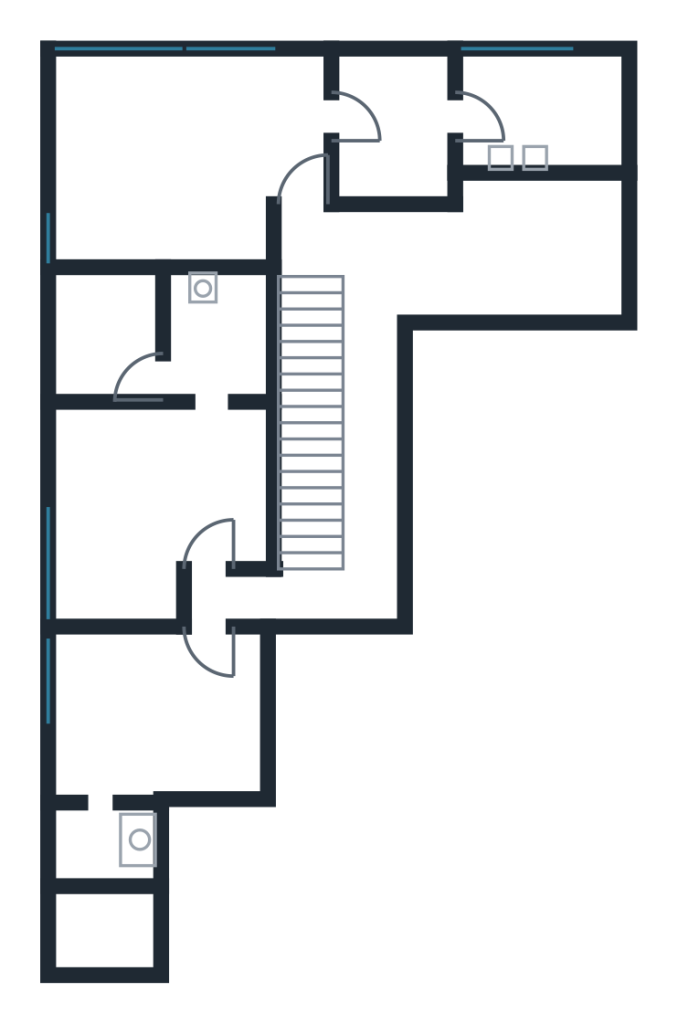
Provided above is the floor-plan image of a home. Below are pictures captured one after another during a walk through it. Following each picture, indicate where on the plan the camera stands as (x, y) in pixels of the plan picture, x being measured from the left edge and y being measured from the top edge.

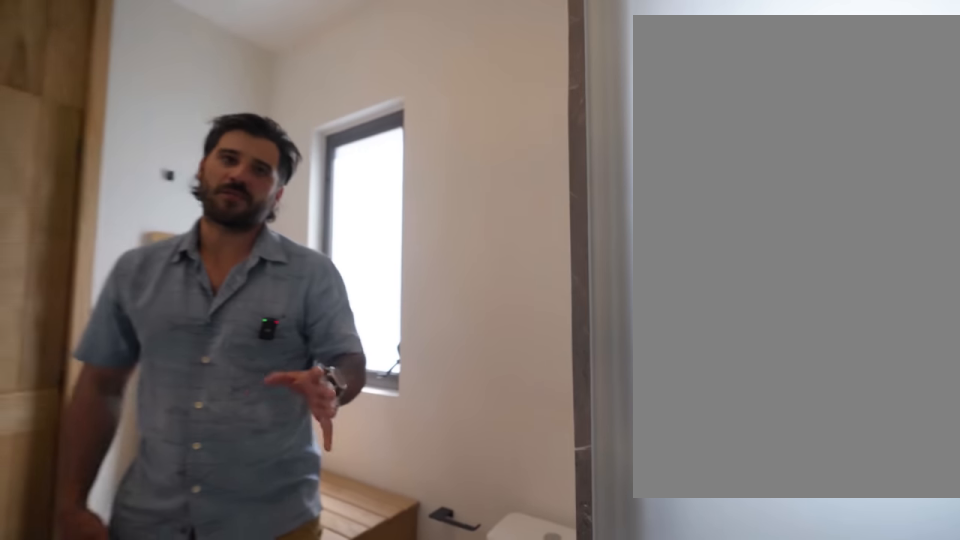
(567, 111)
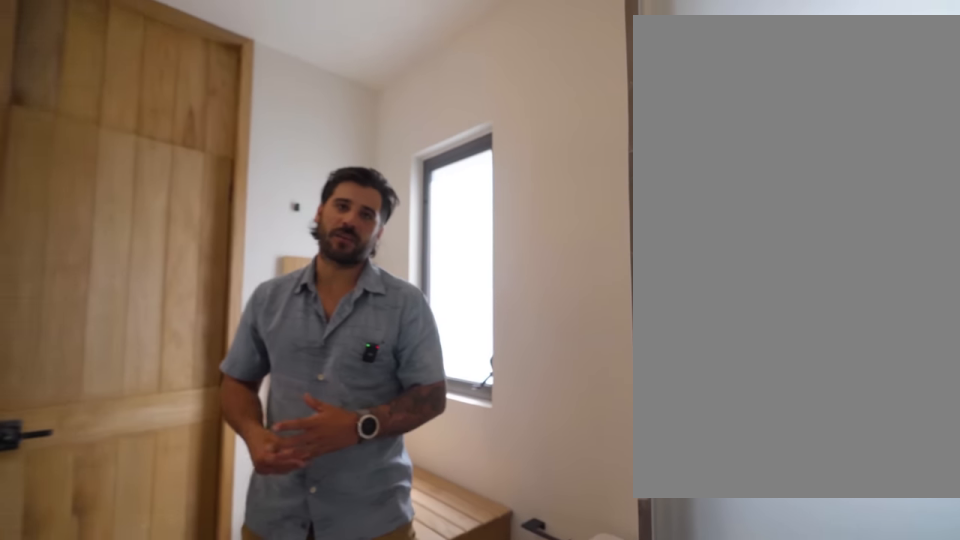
(567, 111)
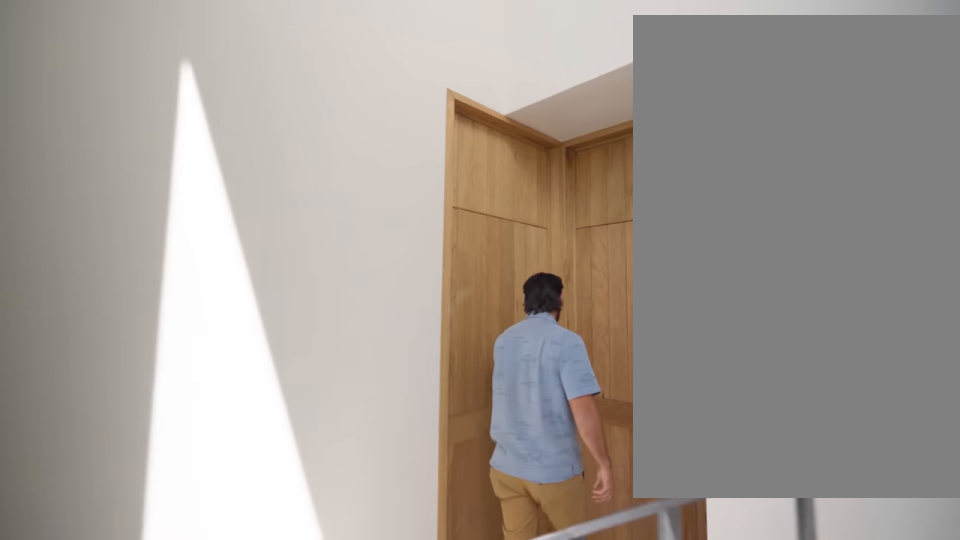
(360, 580)
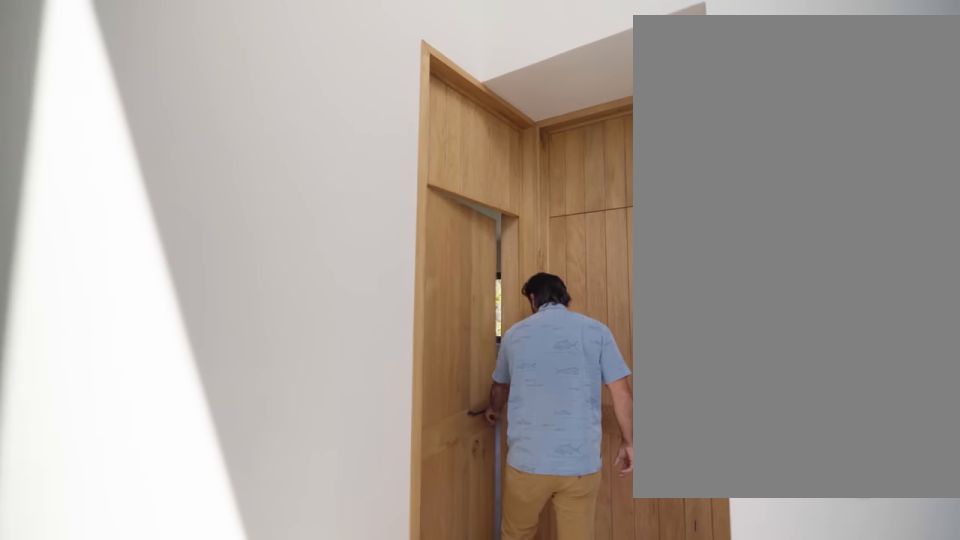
(359, 593)
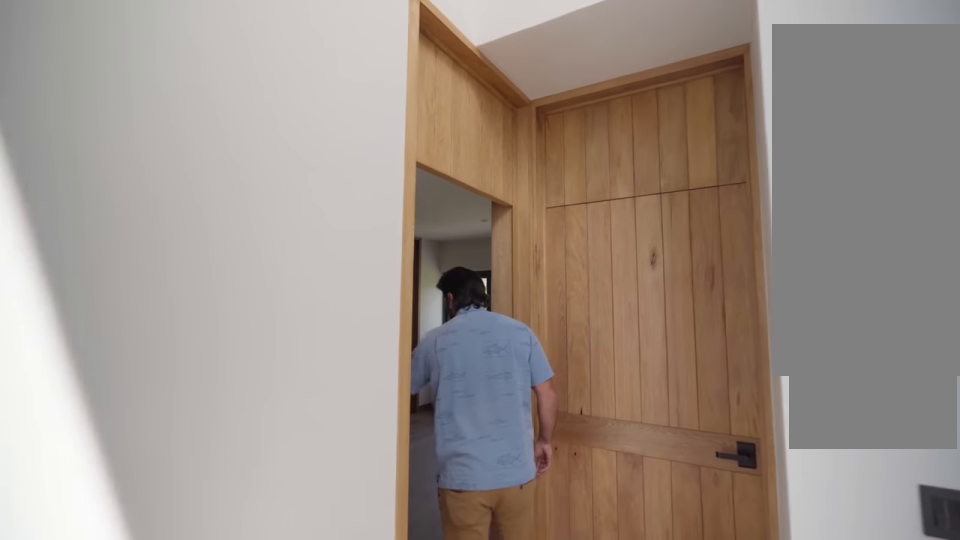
(337, 596)
